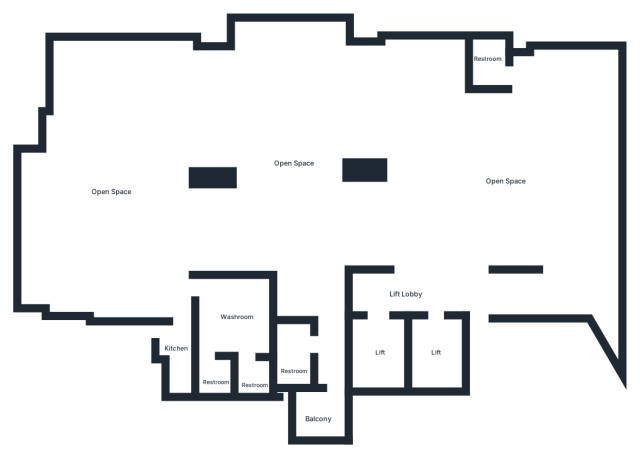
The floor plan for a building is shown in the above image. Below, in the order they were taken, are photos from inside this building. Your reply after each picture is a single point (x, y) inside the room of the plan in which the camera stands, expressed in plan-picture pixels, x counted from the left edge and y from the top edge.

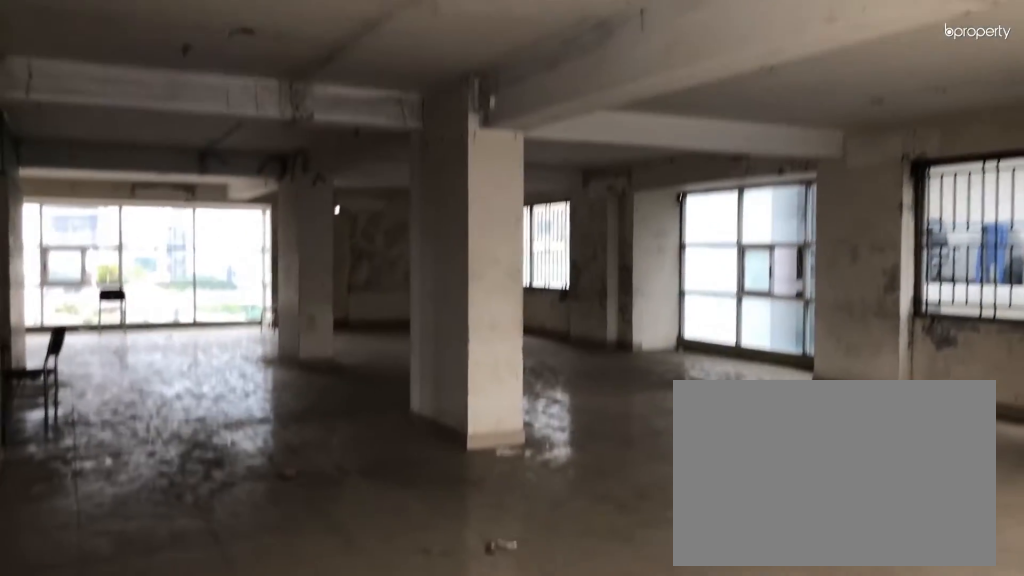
(521, 184)
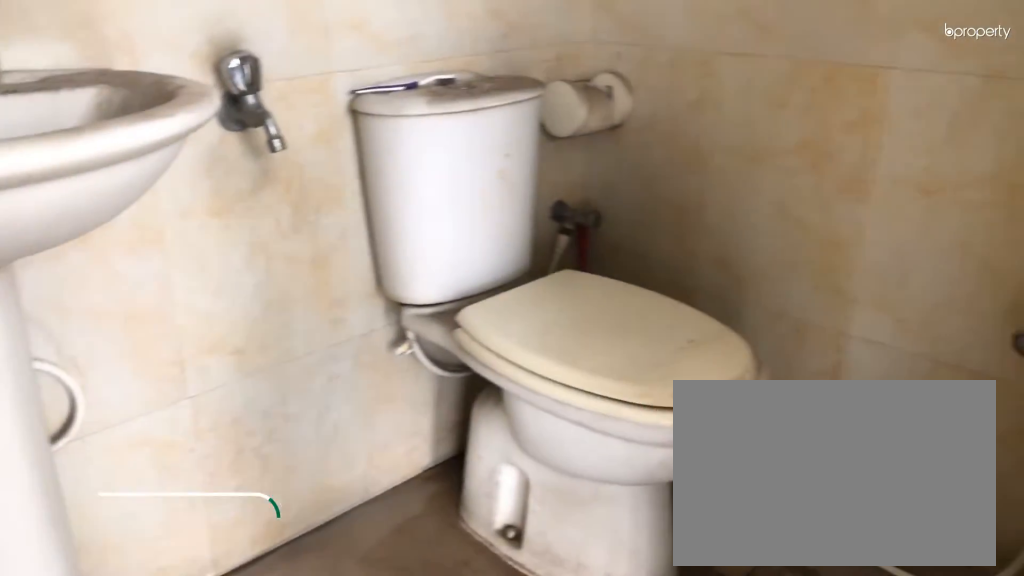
(485, 63)
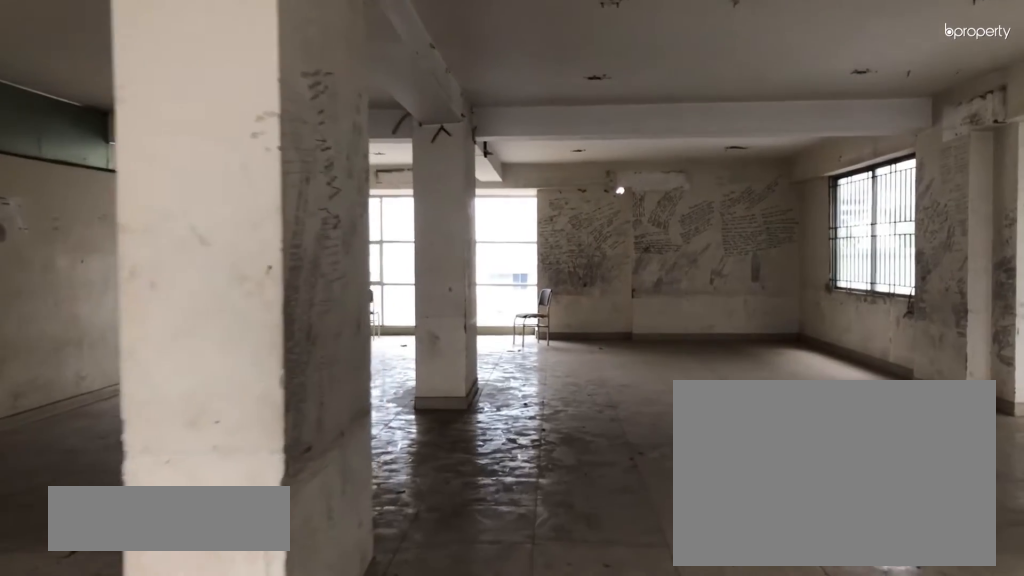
(361, 110)
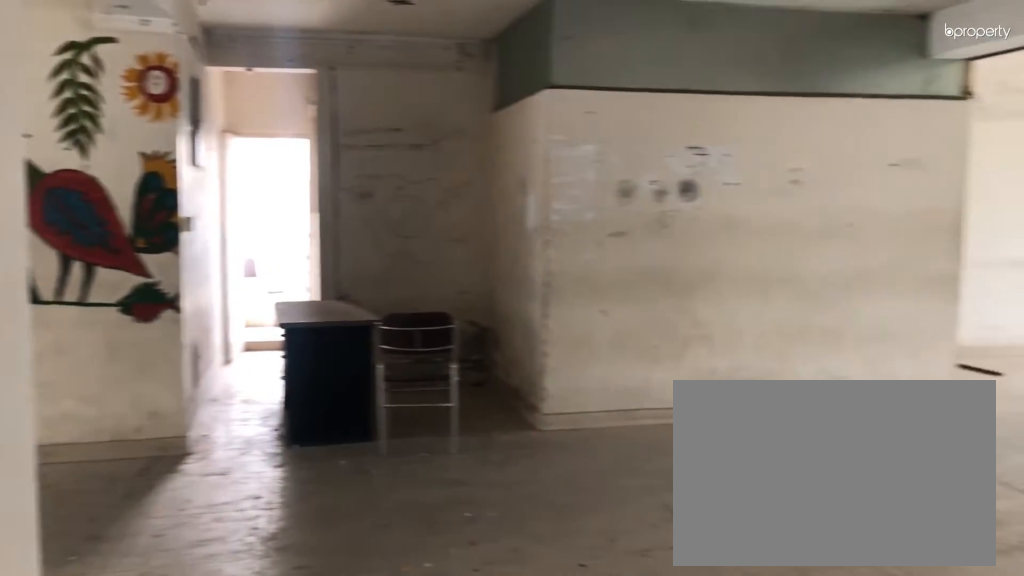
(293, 180)
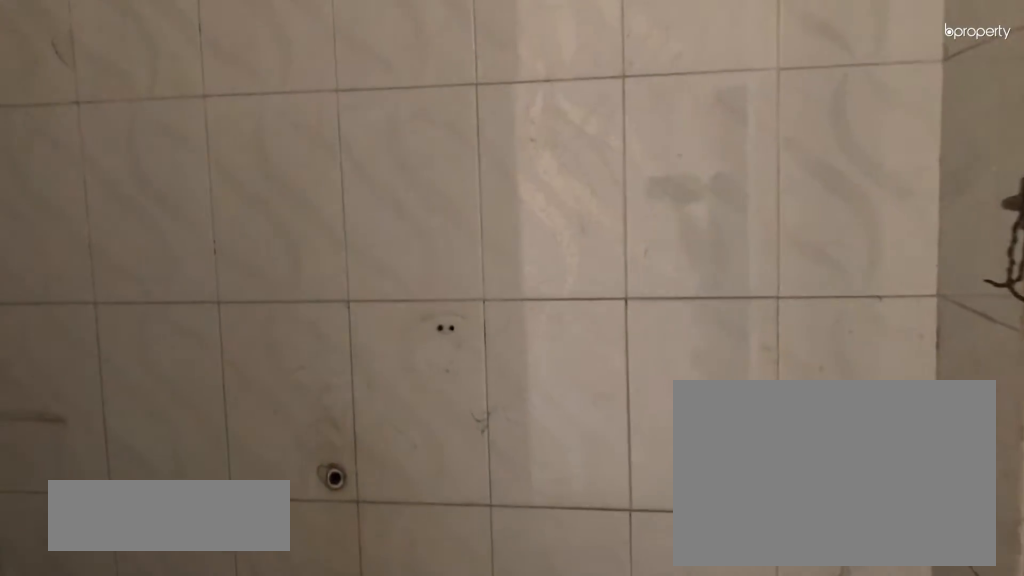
(293, 357)
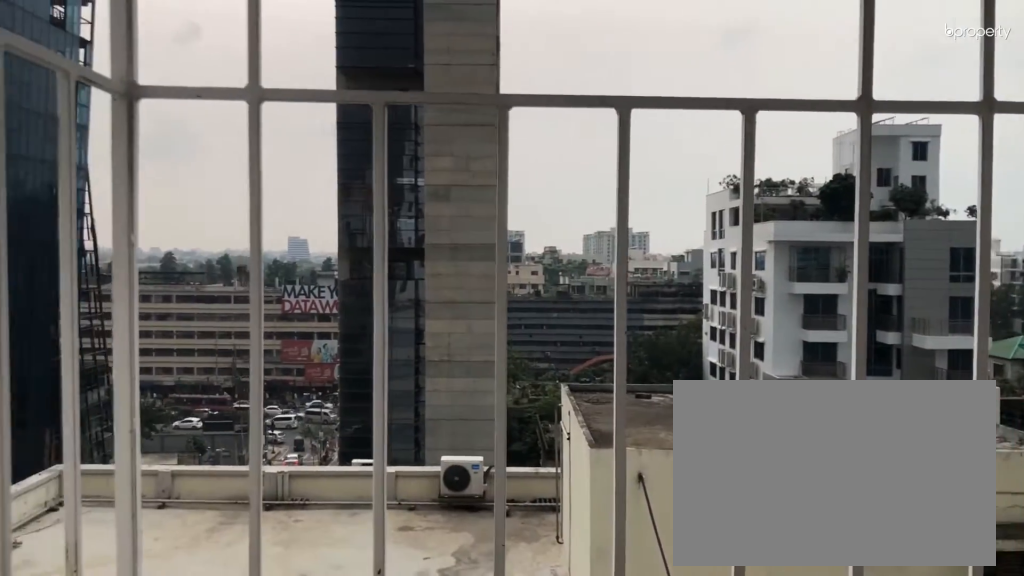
(317, 417)
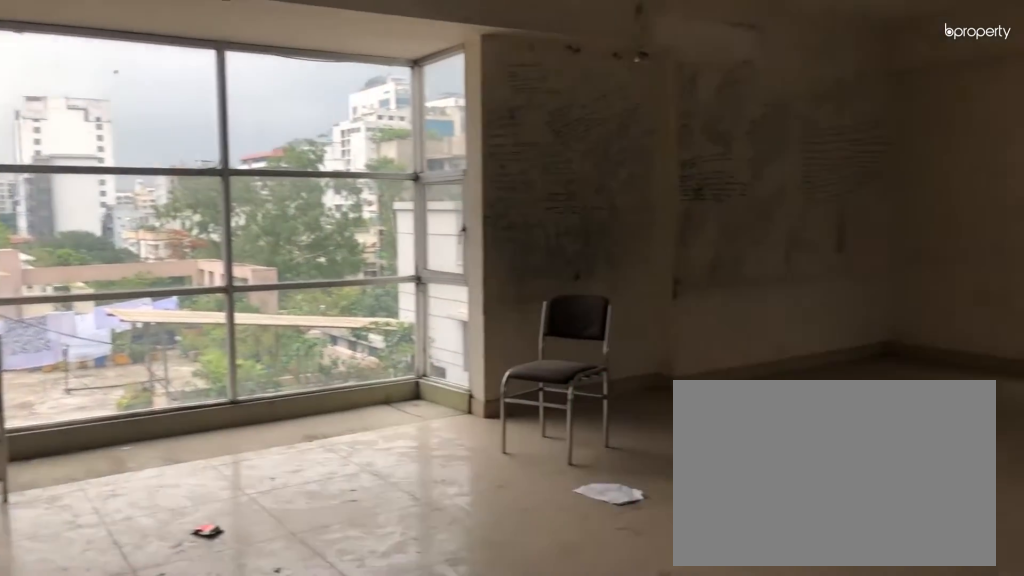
(122, 224)
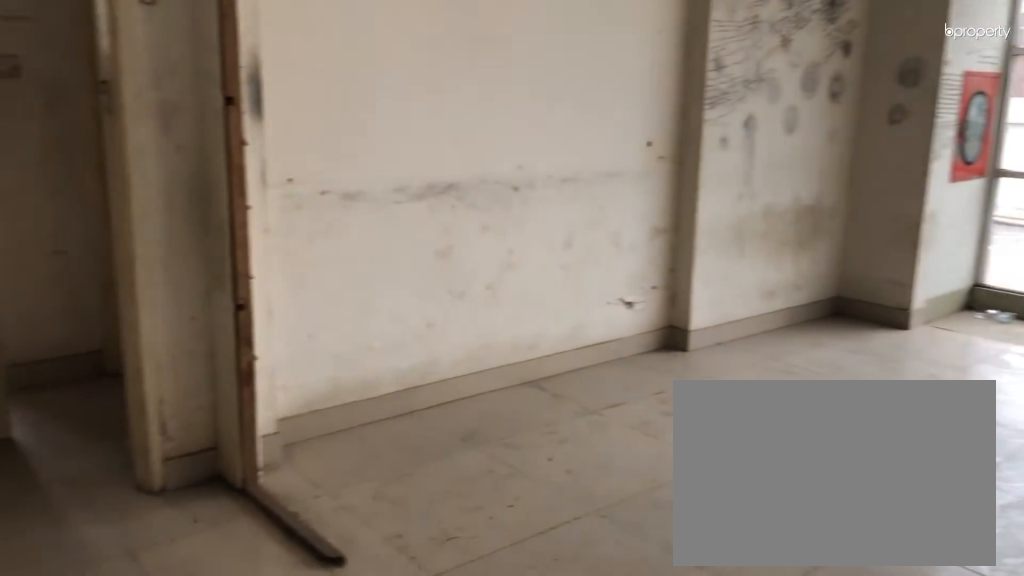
(122, 224)
